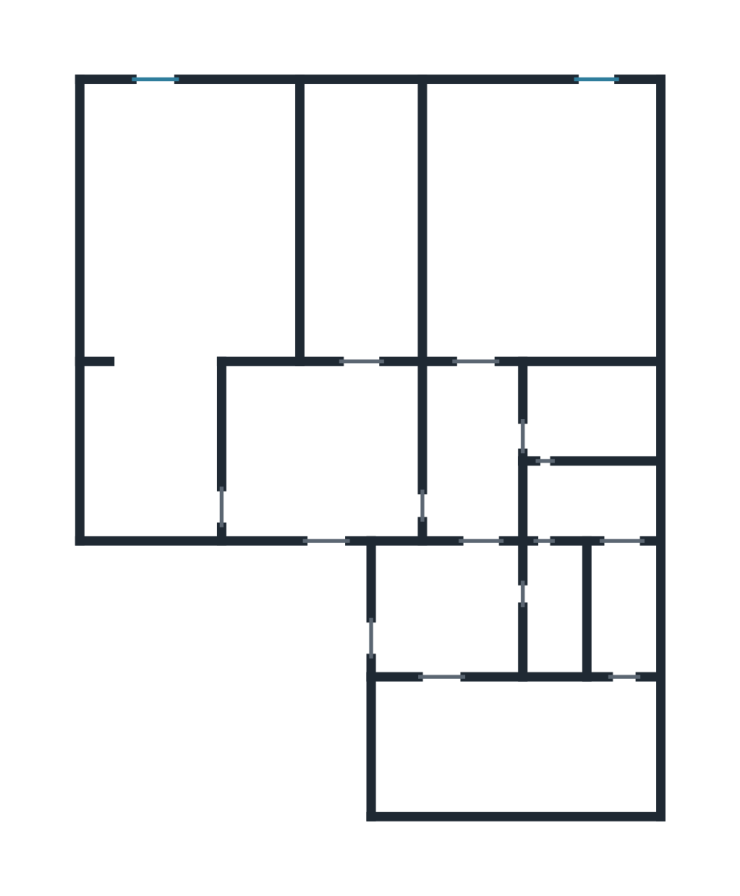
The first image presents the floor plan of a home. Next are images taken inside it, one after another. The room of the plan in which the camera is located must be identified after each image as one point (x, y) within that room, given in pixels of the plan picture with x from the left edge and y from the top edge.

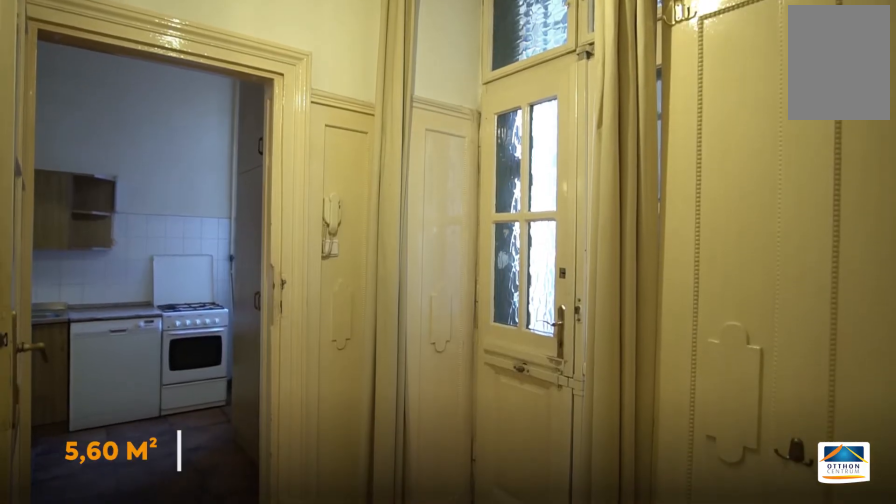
(453, 608)
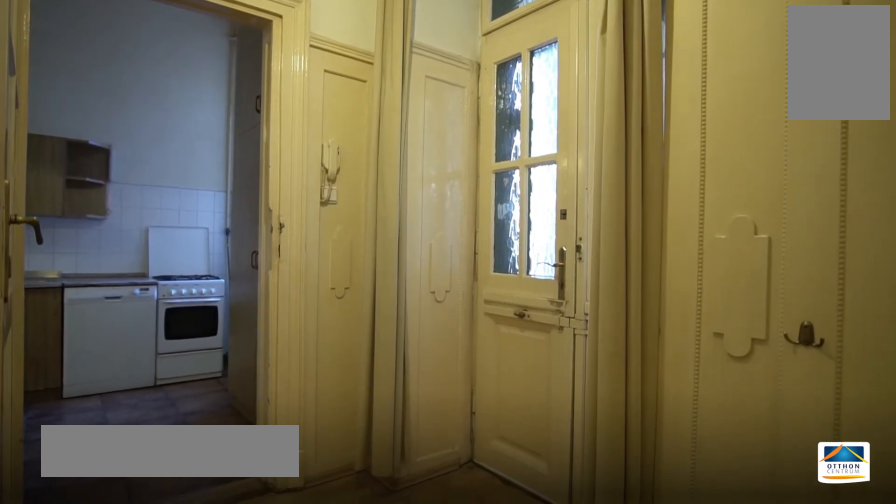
(454, 608)
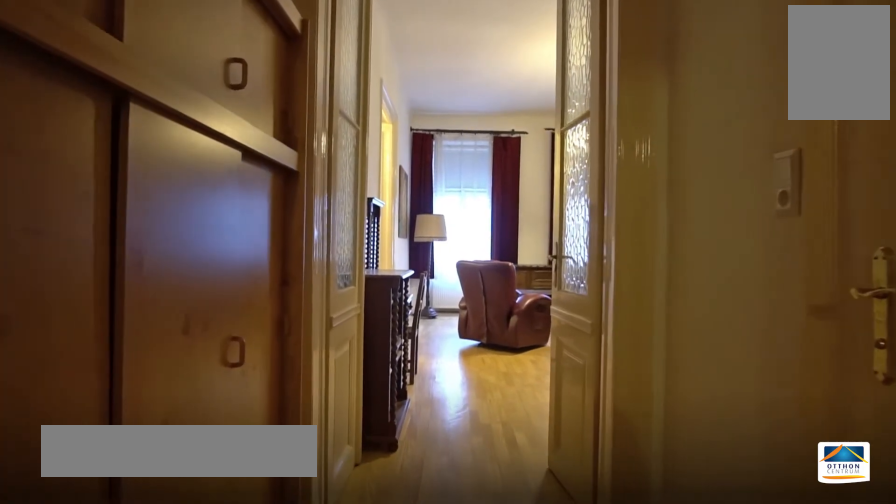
(476, 452)
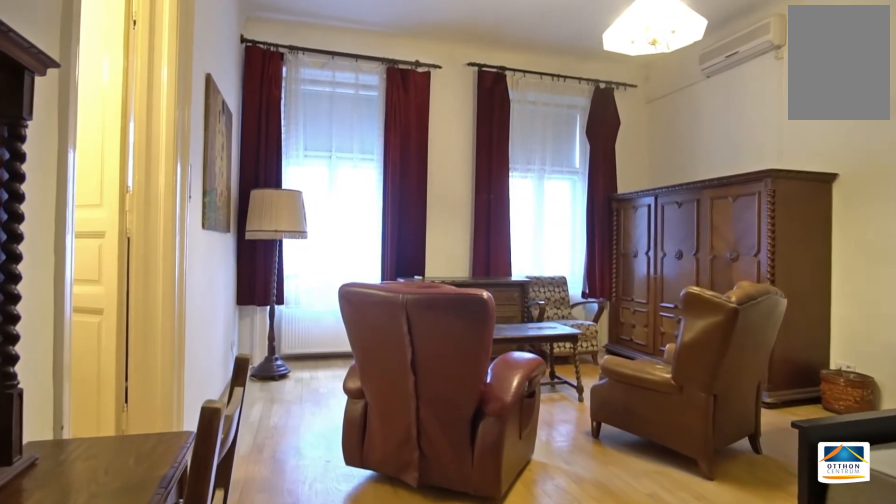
(554, 232)
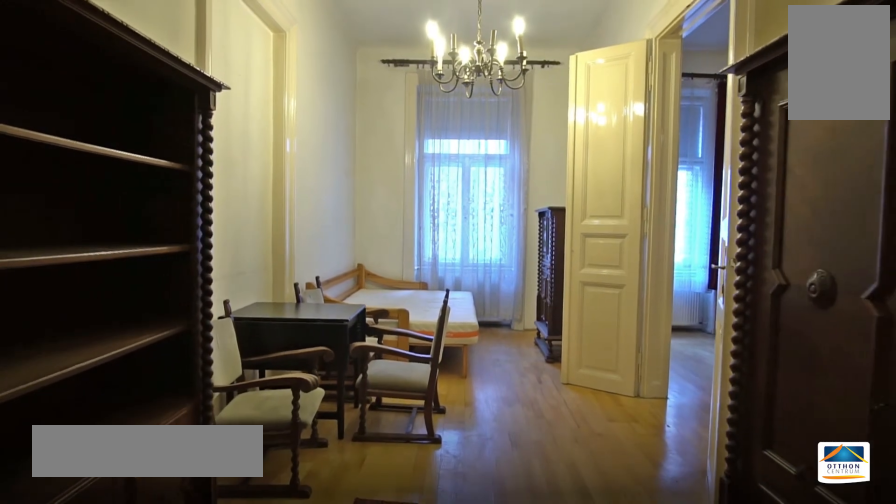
(368, 220)
